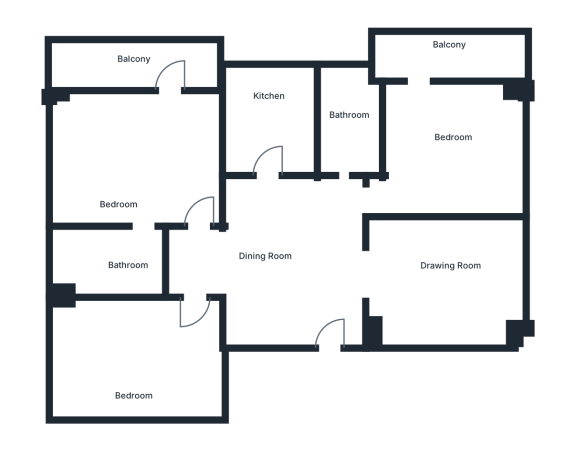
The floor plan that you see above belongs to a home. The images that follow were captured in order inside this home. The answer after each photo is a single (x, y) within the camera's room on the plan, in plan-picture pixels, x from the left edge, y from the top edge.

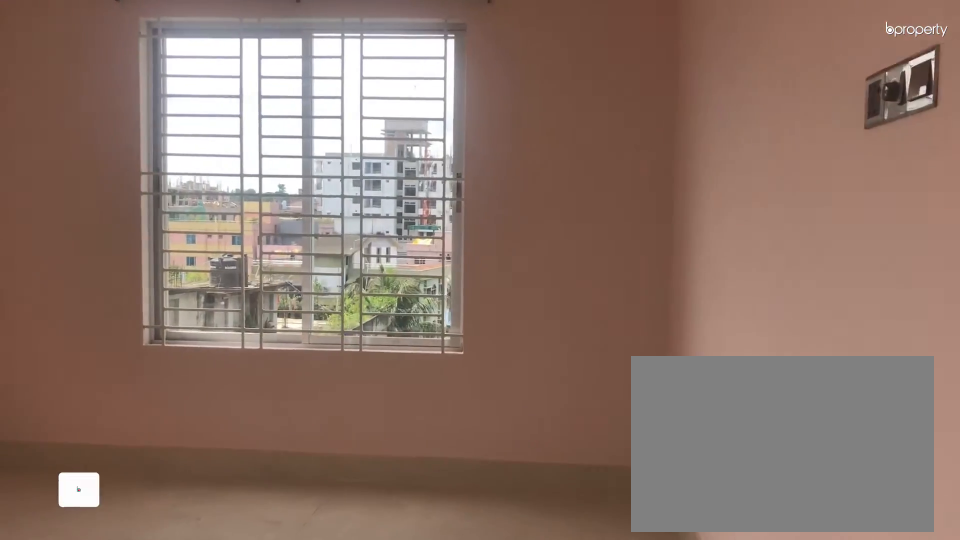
(453, 144)
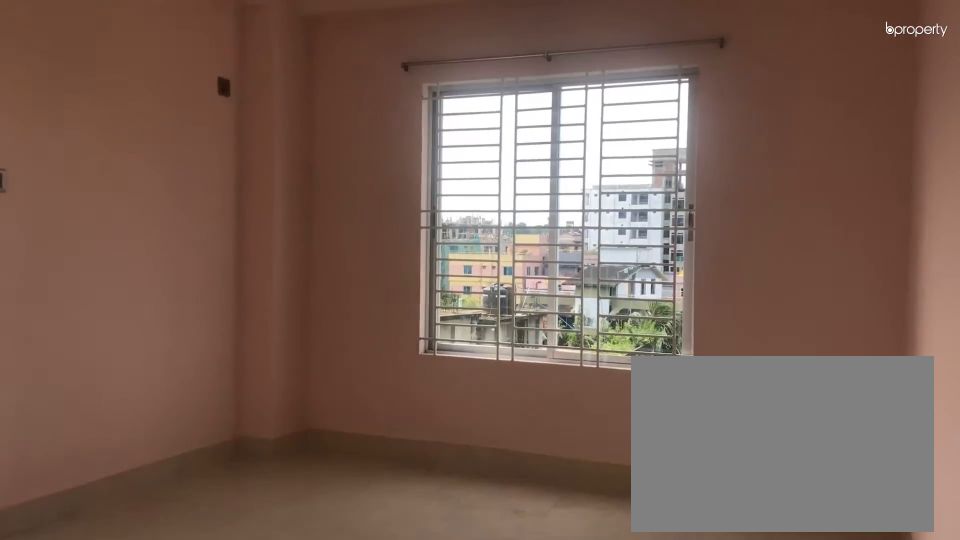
(453, 144)
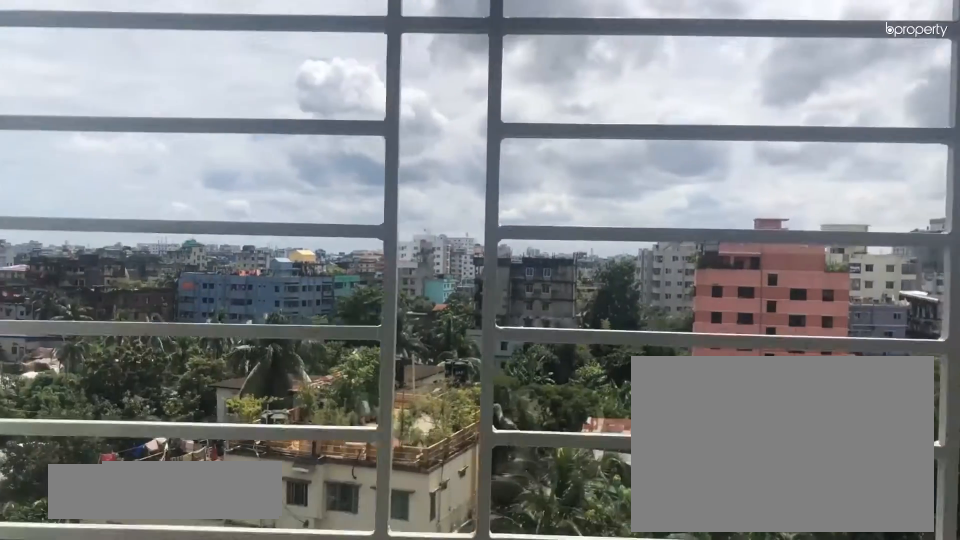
(455, 50)
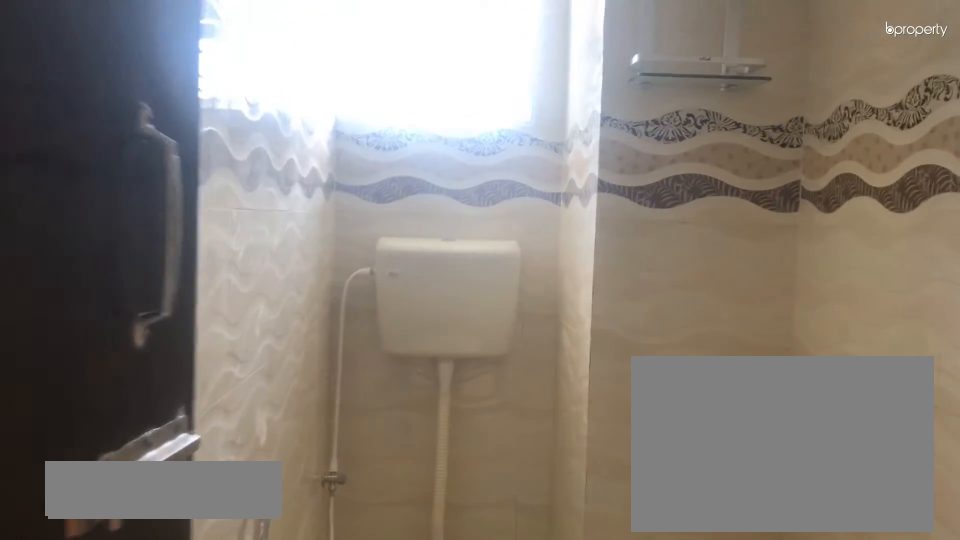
(351, 127)
